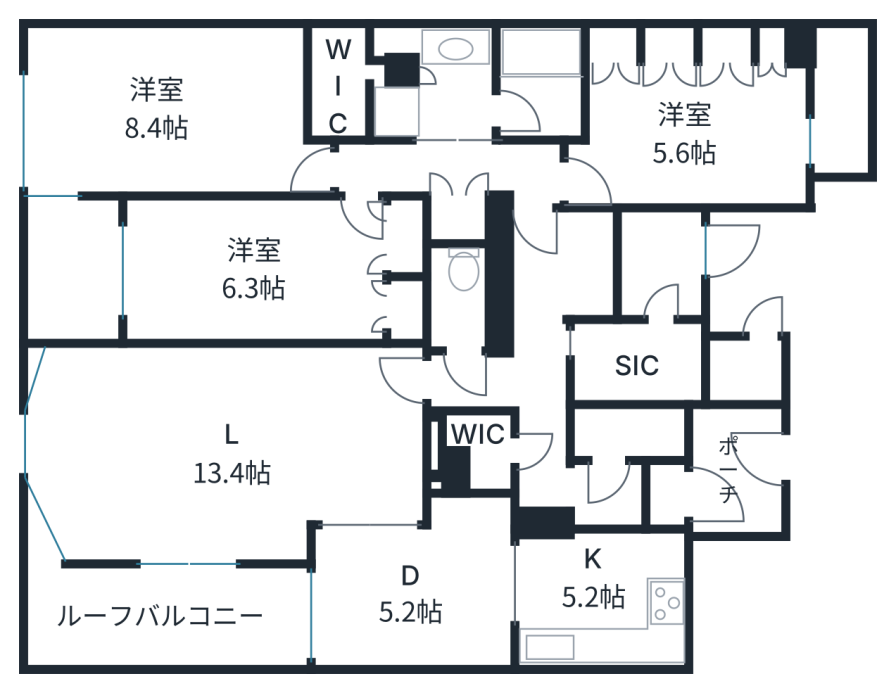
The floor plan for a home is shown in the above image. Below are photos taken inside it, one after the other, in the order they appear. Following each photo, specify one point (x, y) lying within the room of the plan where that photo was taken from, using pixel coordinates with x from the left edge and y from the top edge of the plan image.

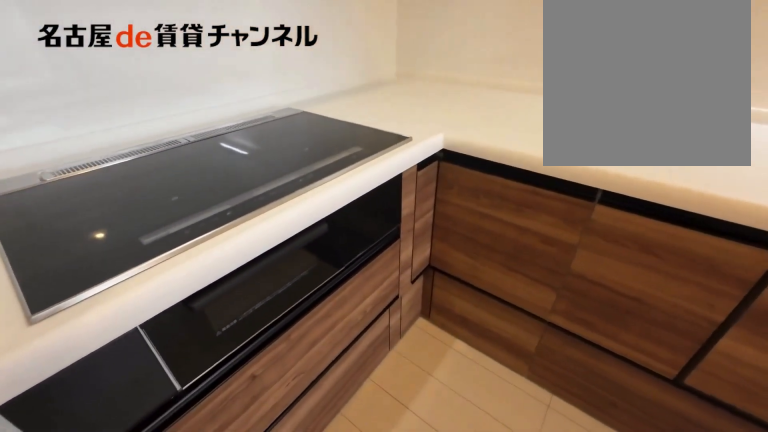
(602, 598)
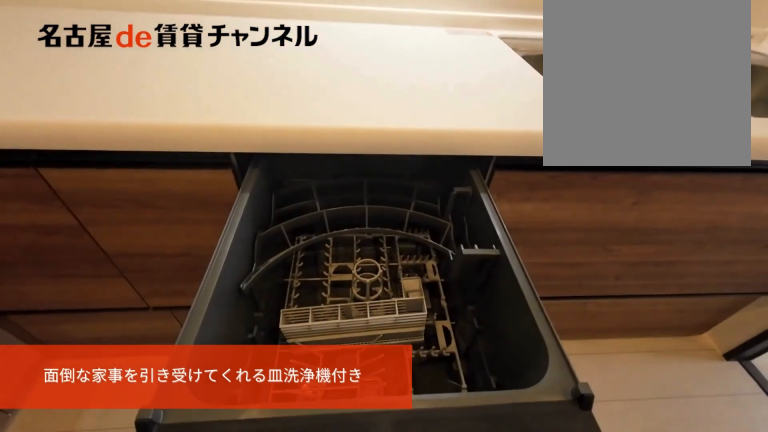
(602, 598)
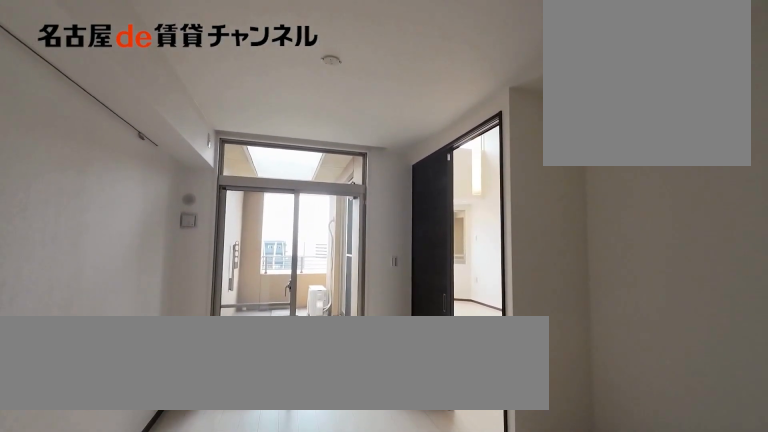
(416, 590)
